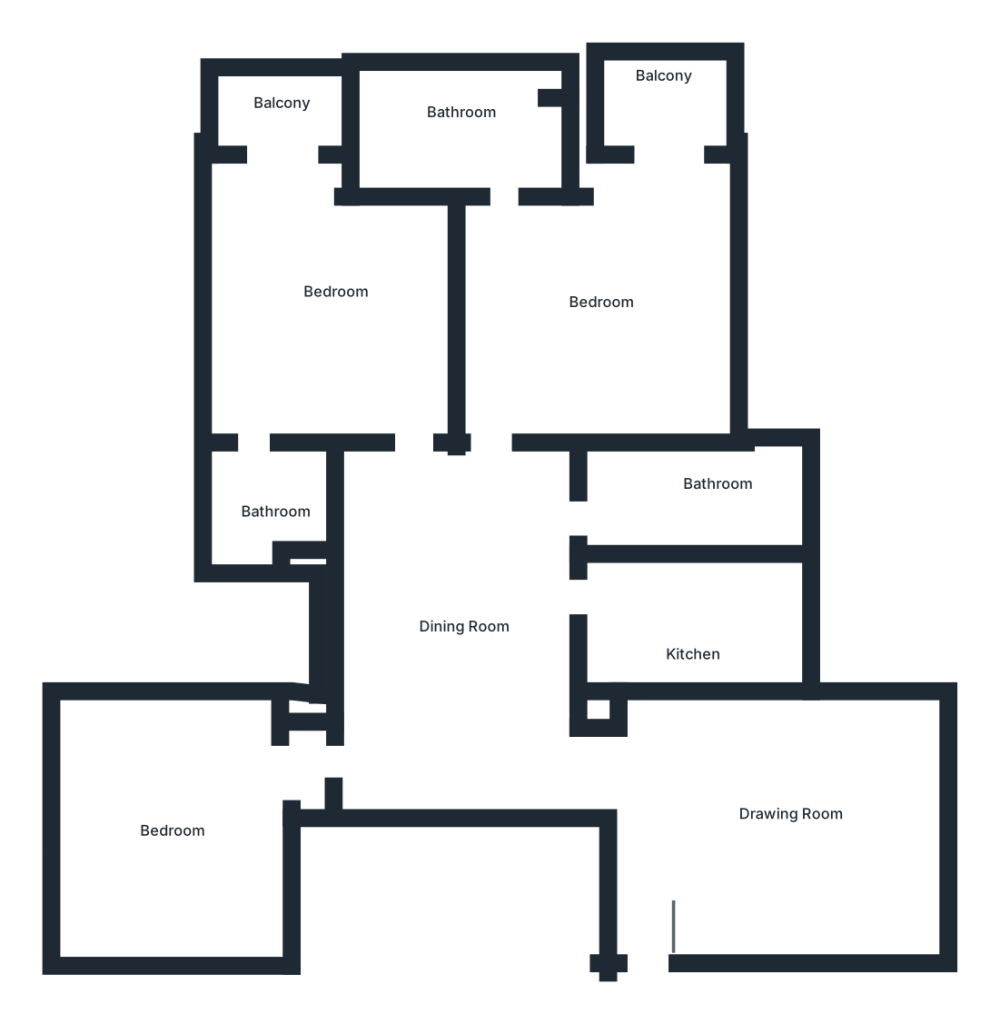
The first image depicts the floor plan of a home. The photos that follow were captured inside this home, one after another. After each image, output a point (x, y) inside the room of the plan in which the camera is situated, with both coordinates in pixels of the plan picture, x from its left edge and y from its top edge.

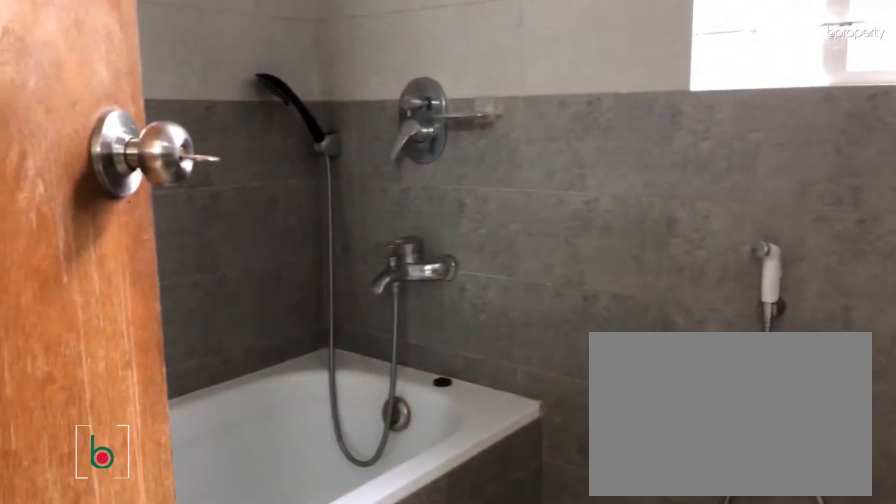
(457, 116)
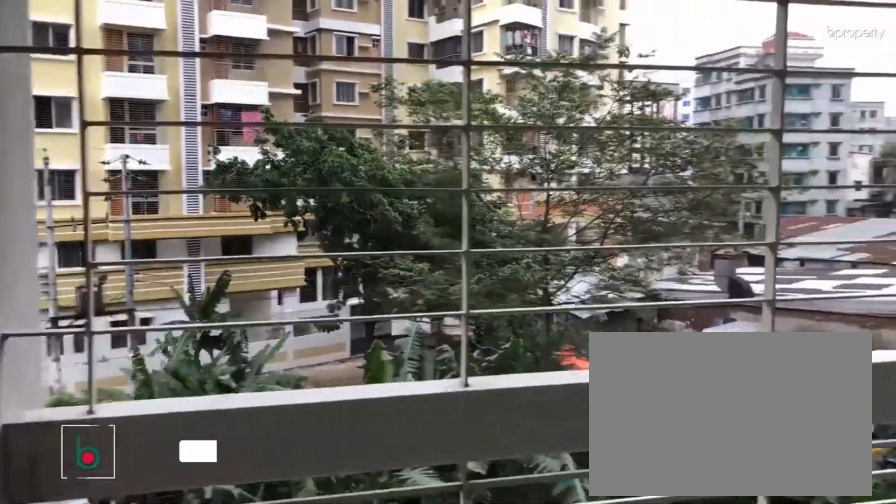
(664, 89)
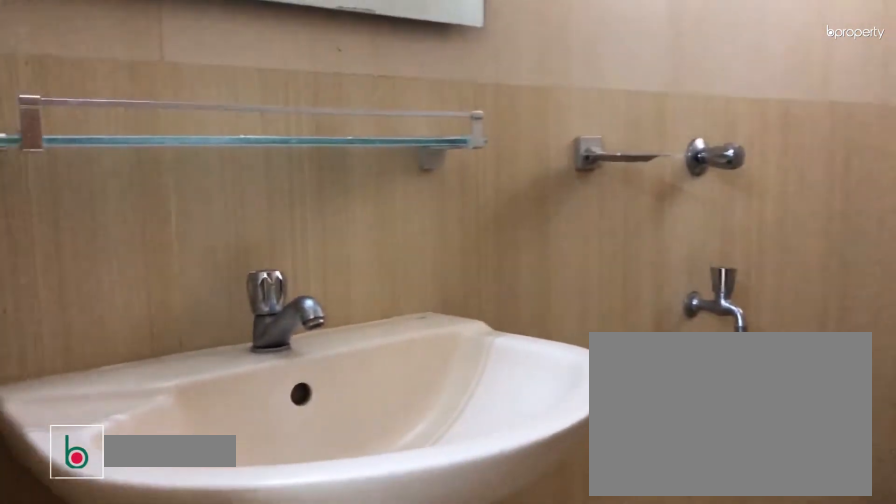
(708, 497)
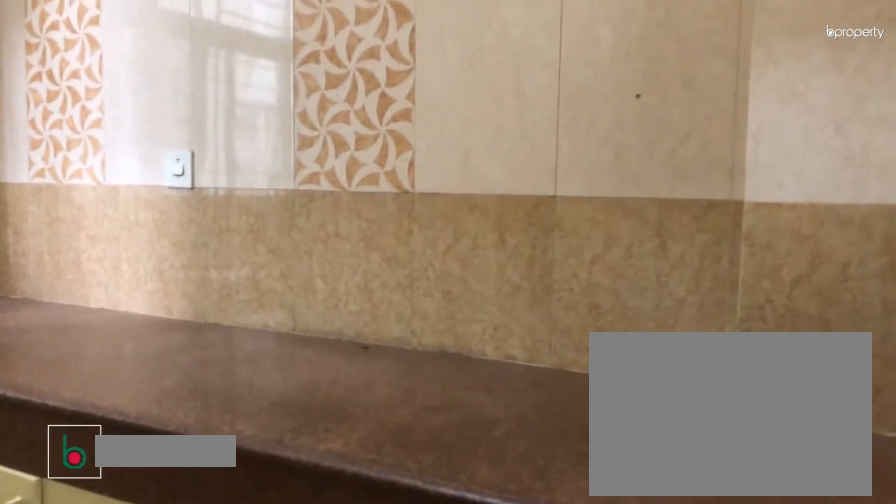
(686, 626)
